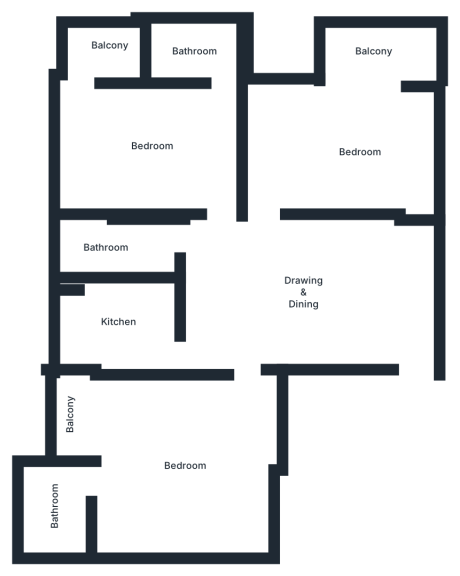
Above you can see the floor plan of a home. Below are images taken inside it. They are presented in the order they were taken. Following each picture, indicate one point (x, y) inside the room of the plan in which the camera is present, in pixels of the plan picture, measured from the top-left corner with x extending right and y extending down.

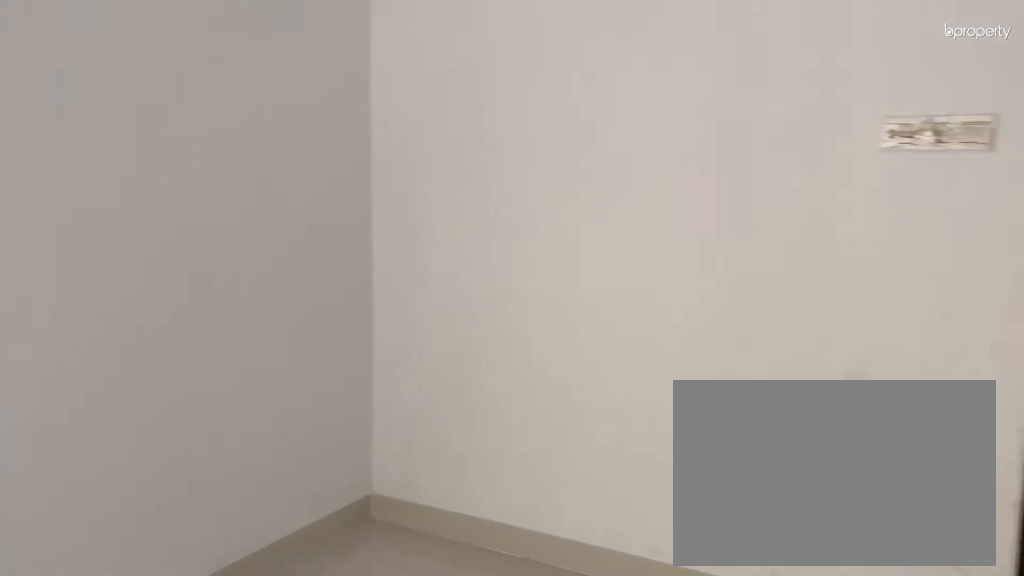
(363, 149)
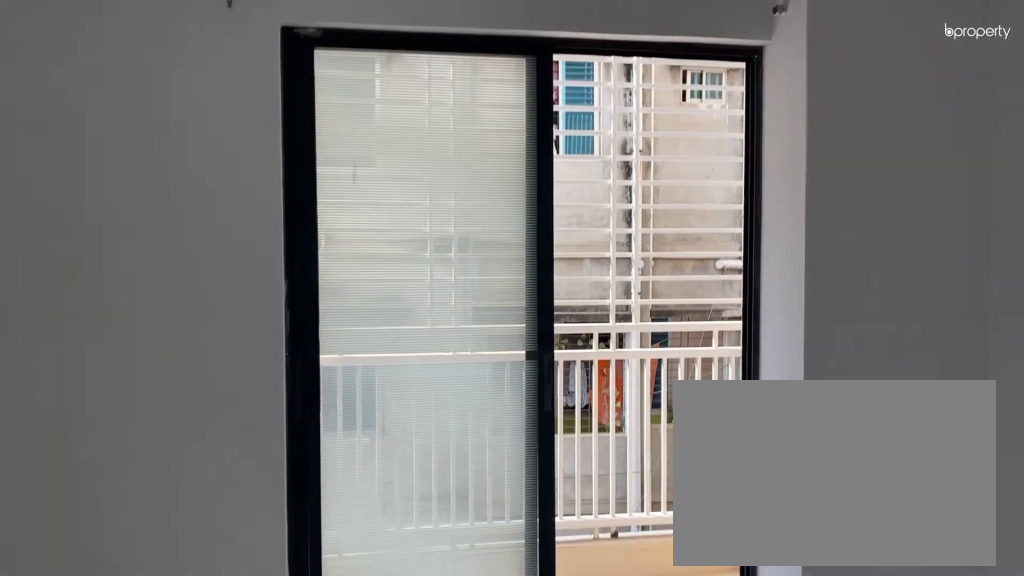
(363, 149)
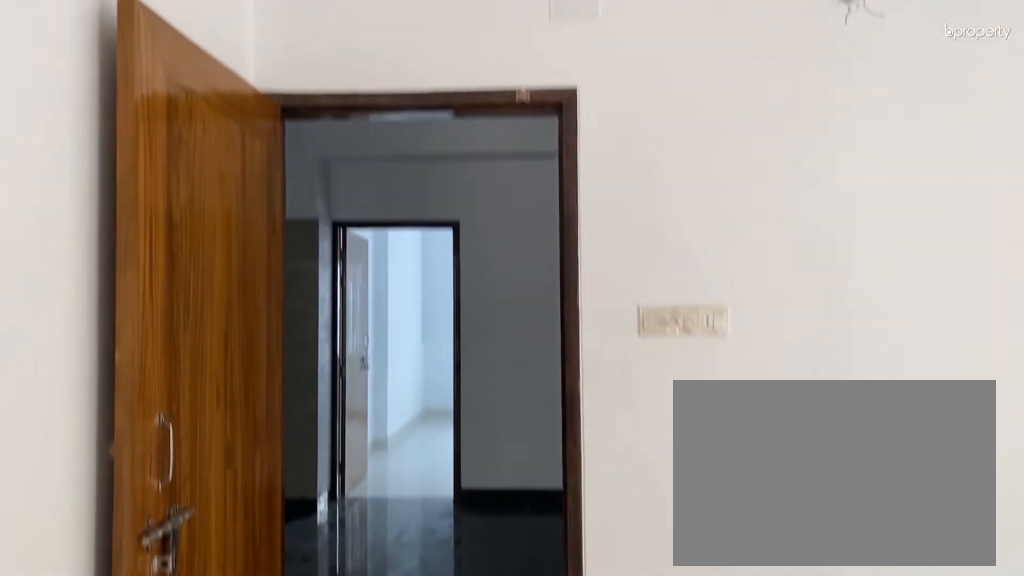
(157, 142)
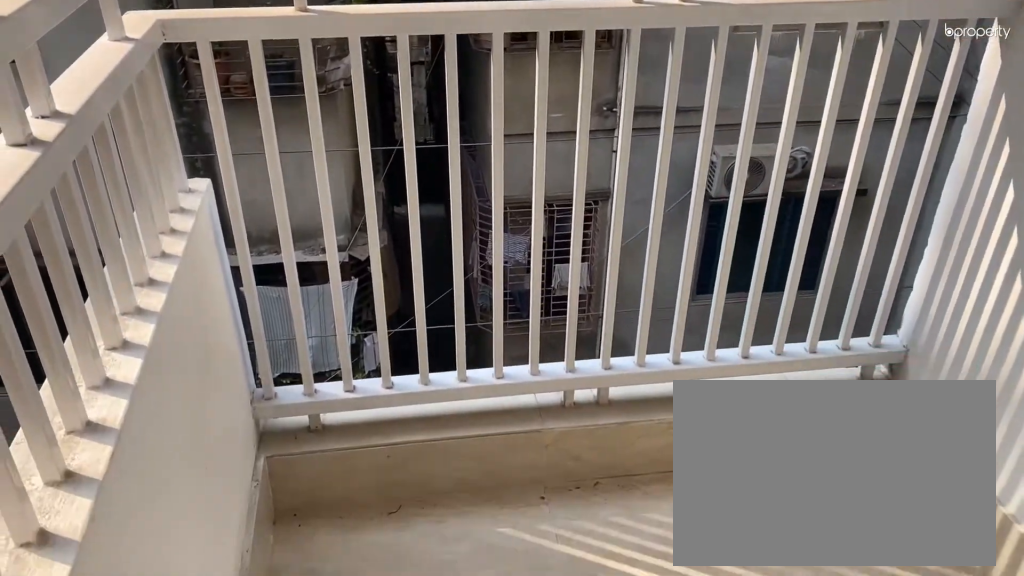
(108, 47)
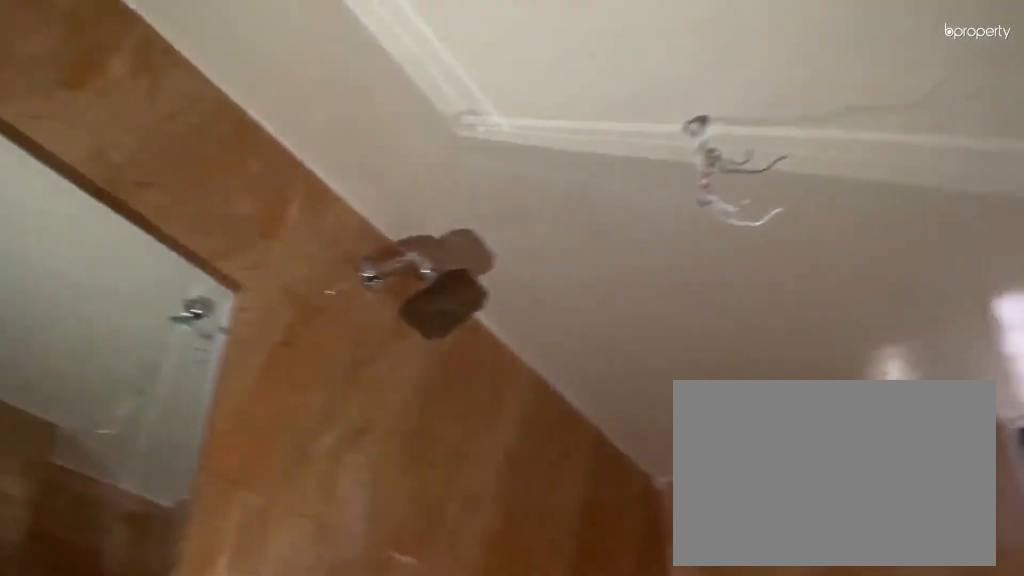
(117, 247)
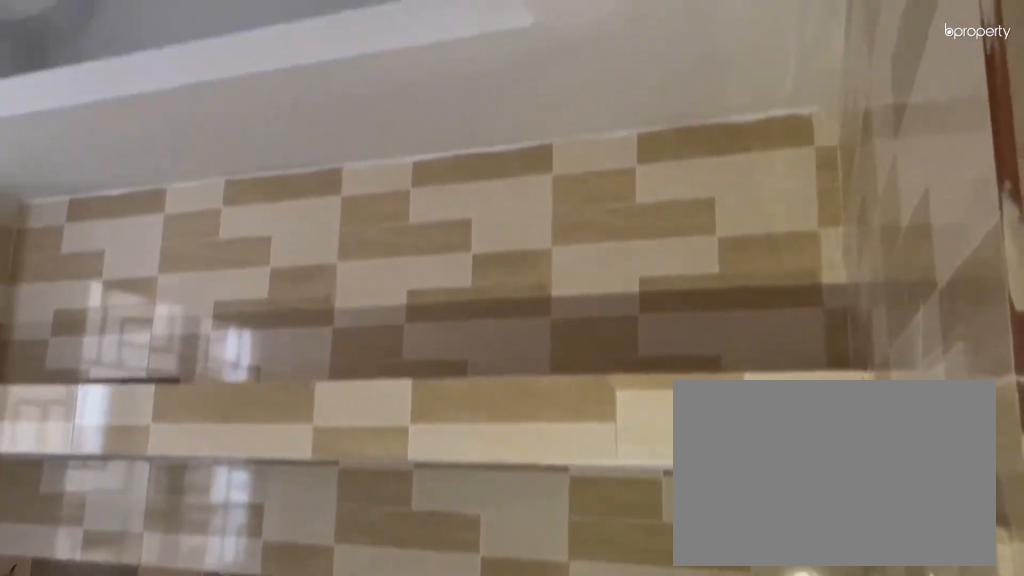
(117, 316)
